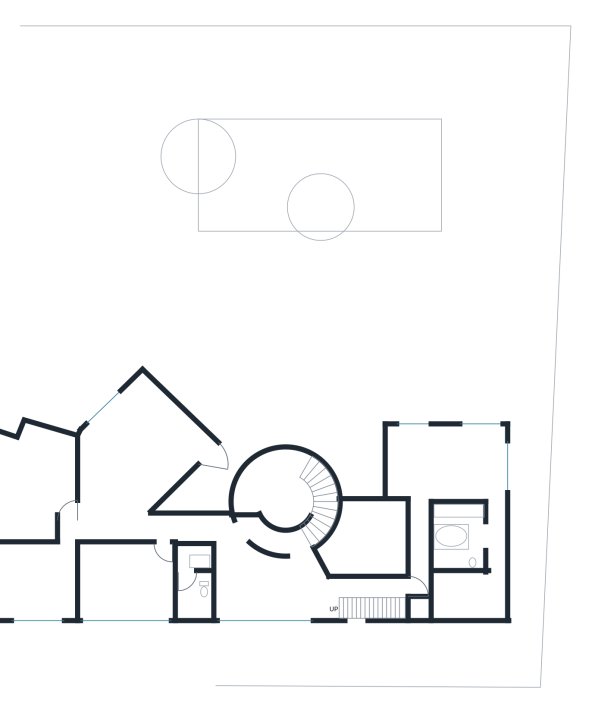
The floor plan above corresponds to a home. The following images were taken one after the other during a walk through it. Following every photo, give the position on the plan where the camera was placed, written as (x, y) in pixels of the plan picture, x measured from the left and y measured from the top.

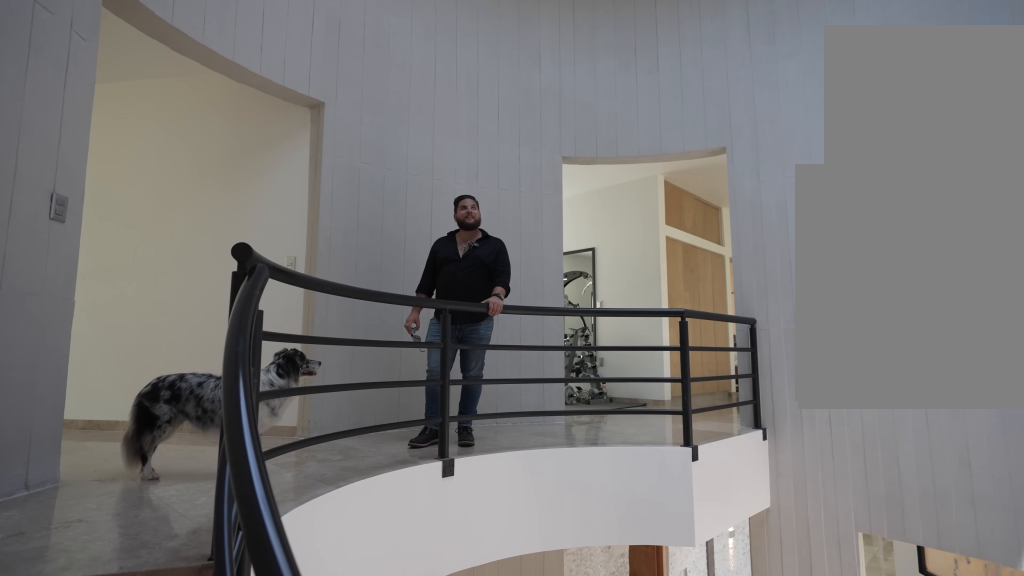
(319, 515)
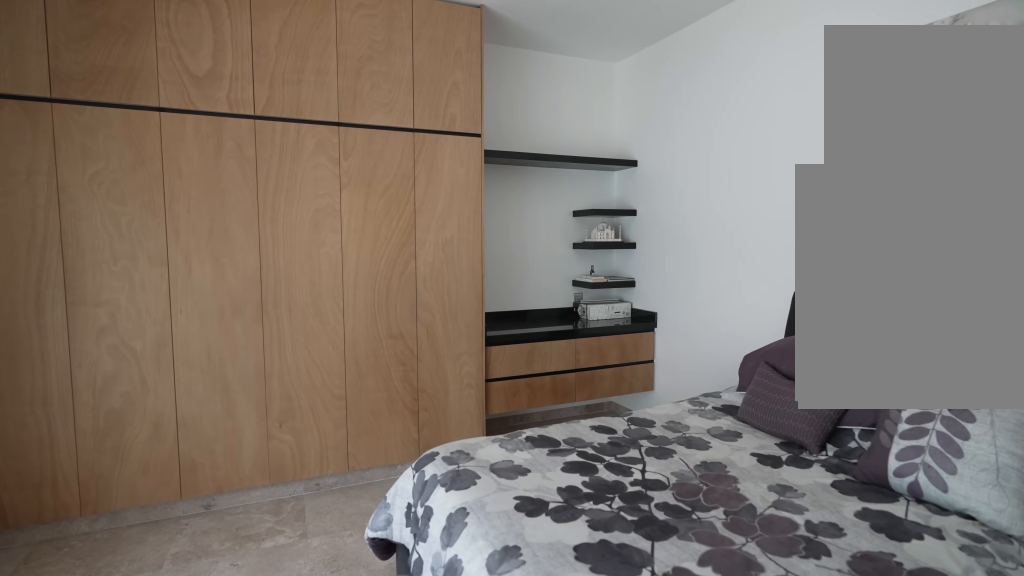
(154, 574)
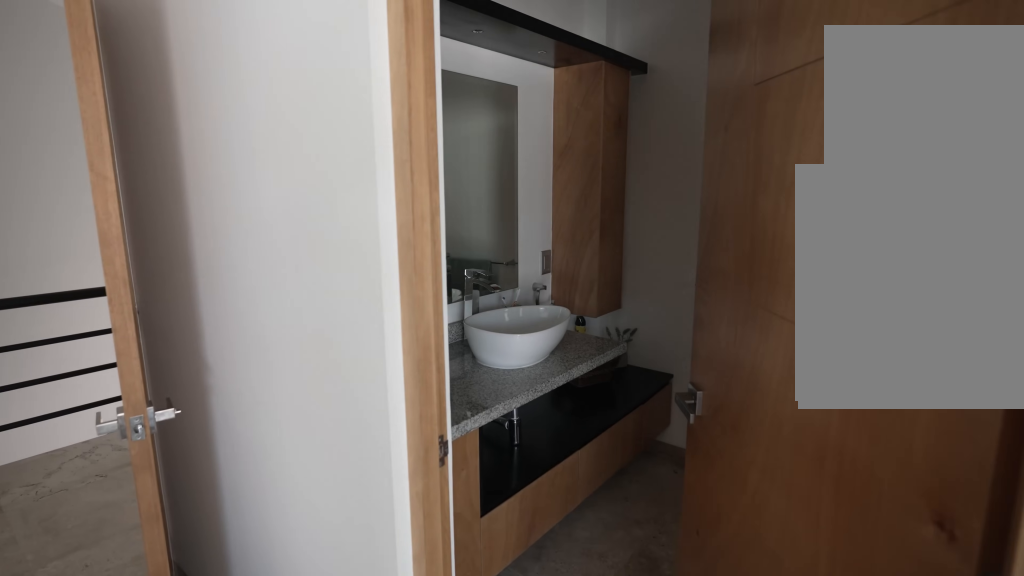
(167, 577)
